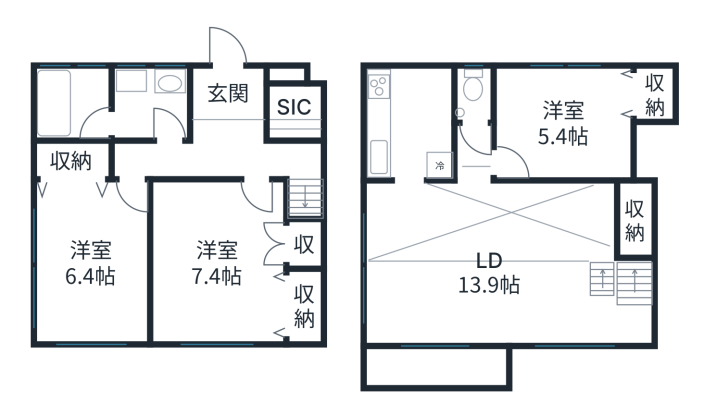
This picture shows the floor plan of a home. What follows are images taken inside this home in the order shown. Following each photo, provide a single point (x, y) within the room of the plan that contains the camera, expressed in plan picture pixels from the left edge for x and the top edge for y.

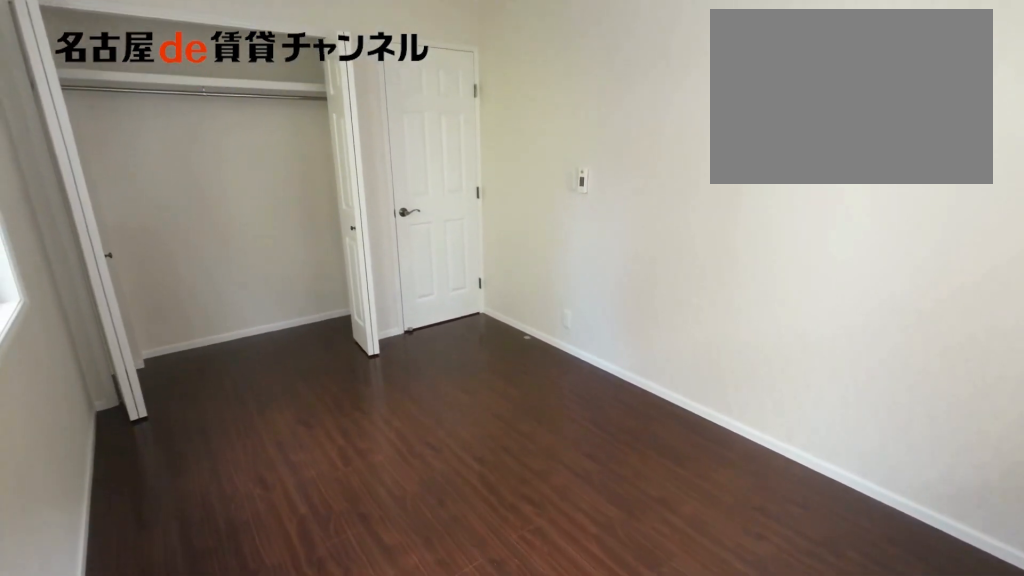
(92, 250)
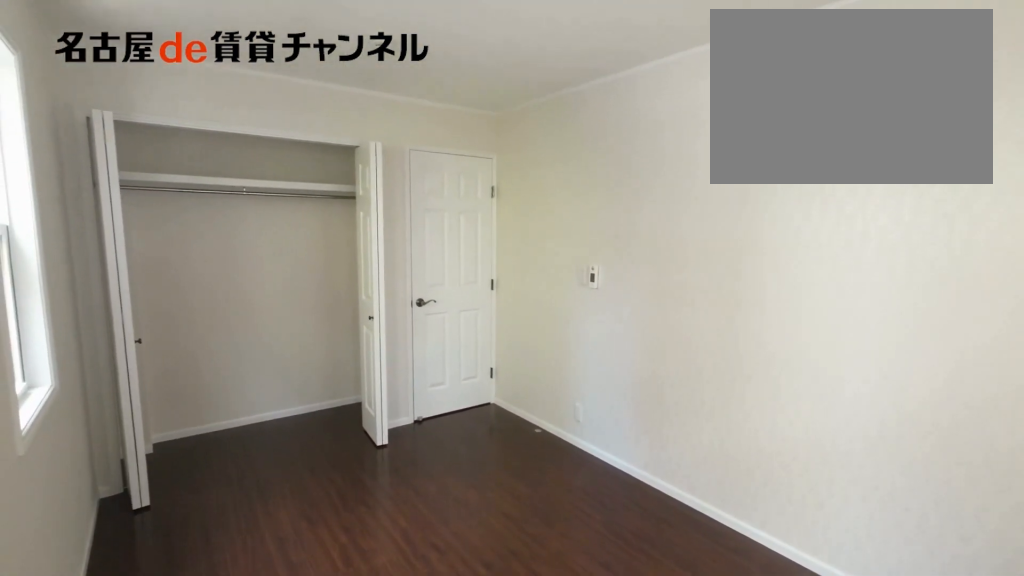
(92, 250)
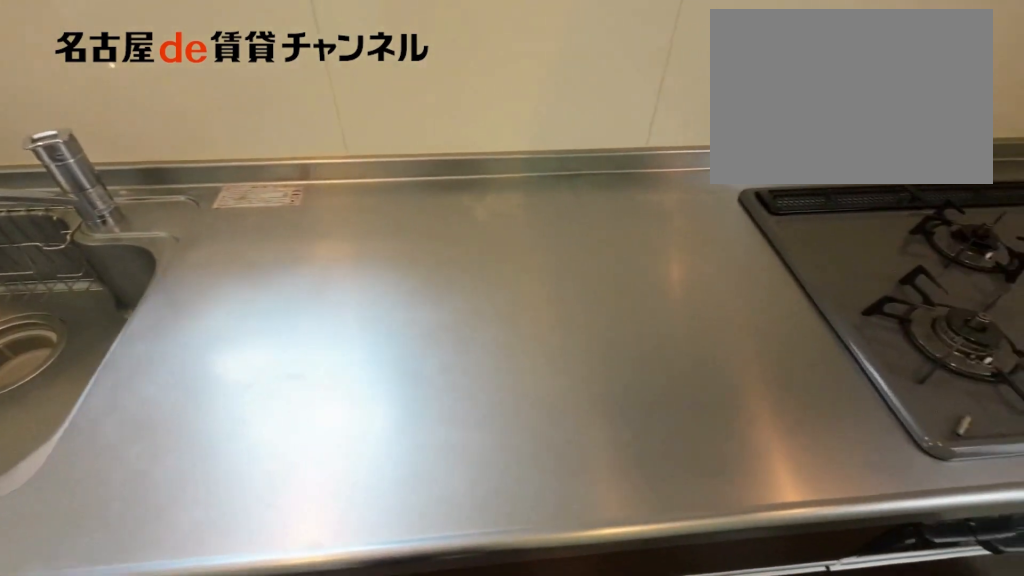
(408, 123)
